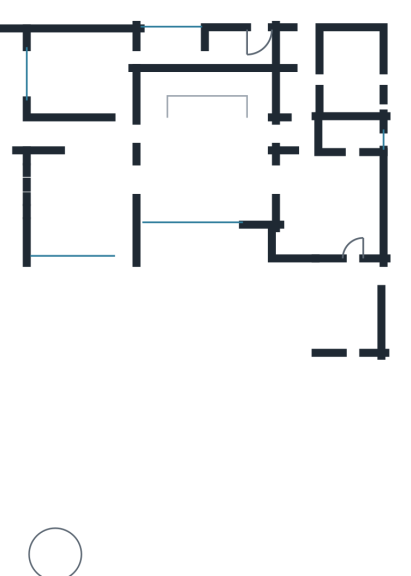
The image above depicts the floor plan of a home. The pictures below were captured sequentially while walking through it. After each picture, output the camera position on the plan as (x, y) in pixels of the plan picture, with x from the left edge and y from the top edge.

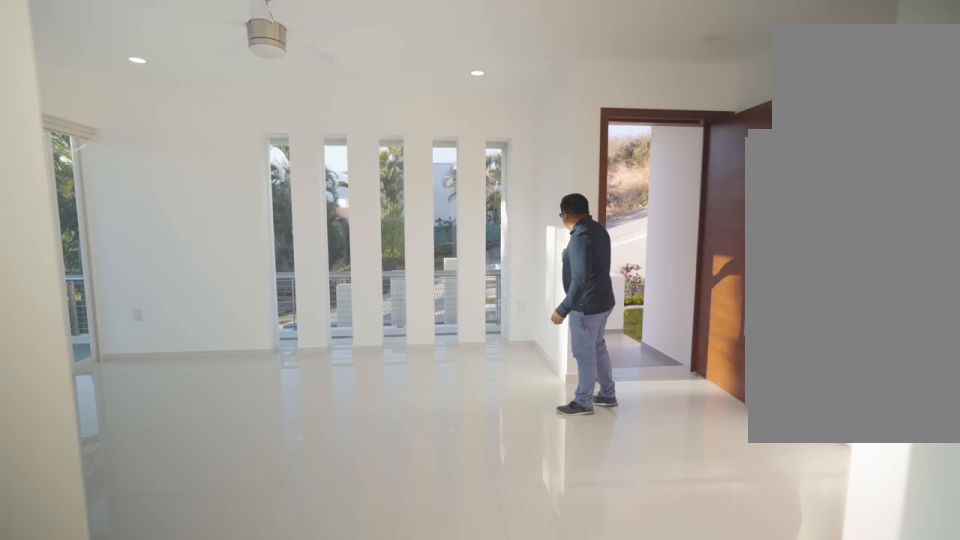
(147, 185)
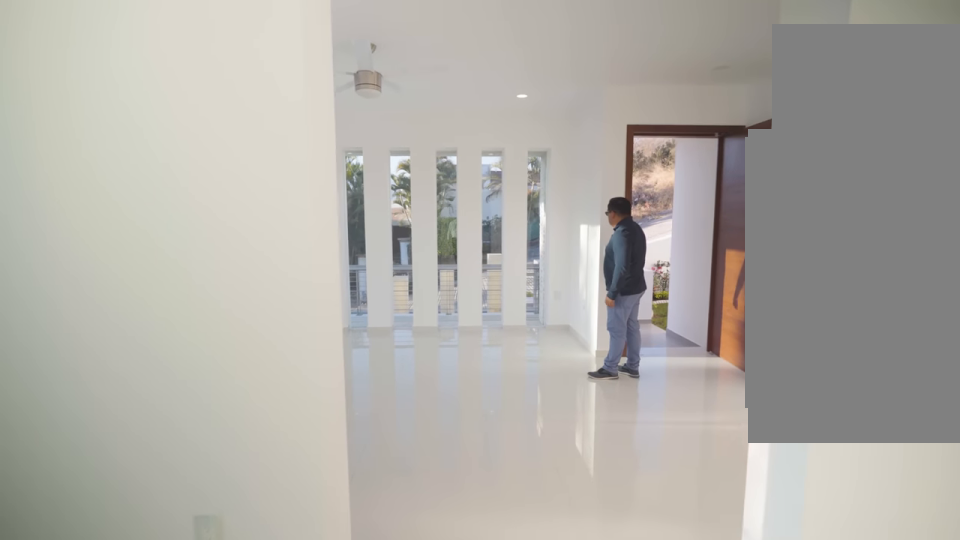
(183, 185)
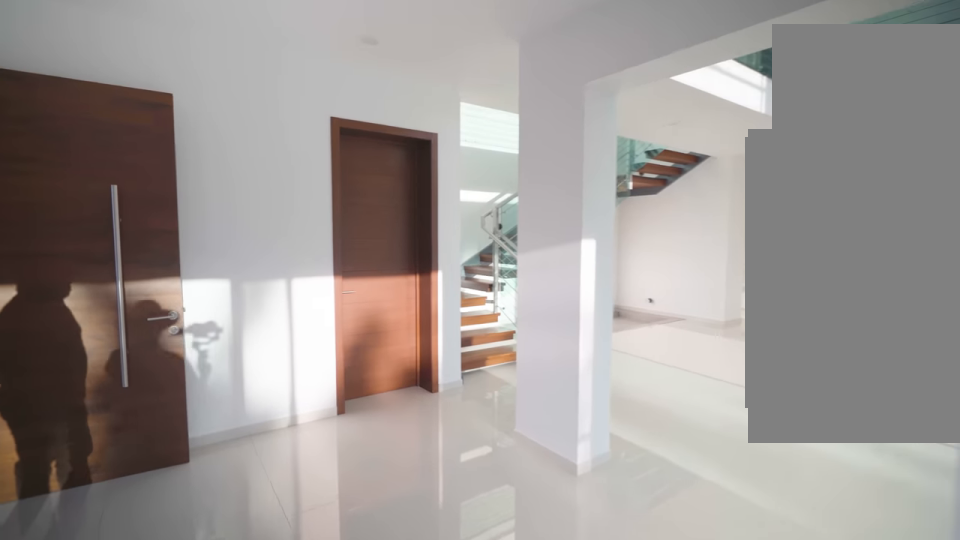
(117, 154)
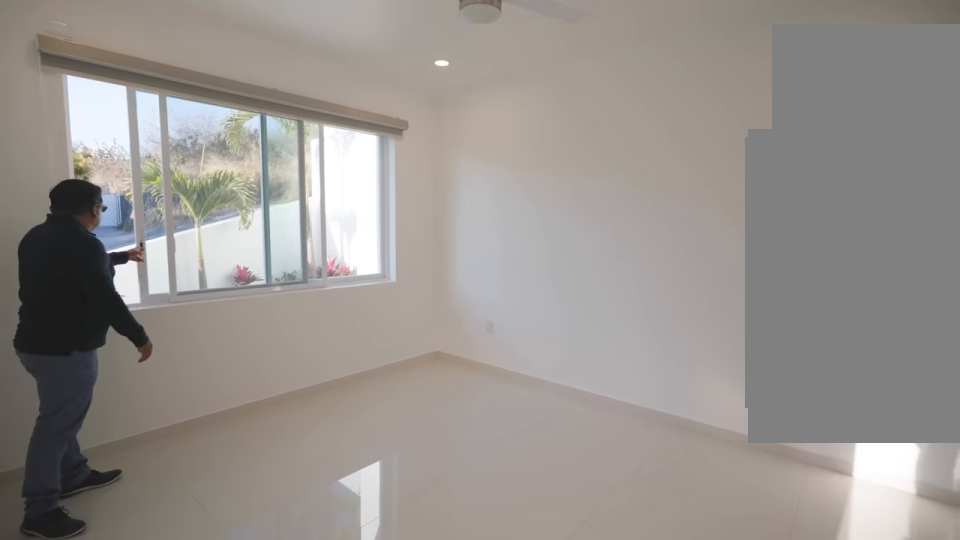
(120, 95)
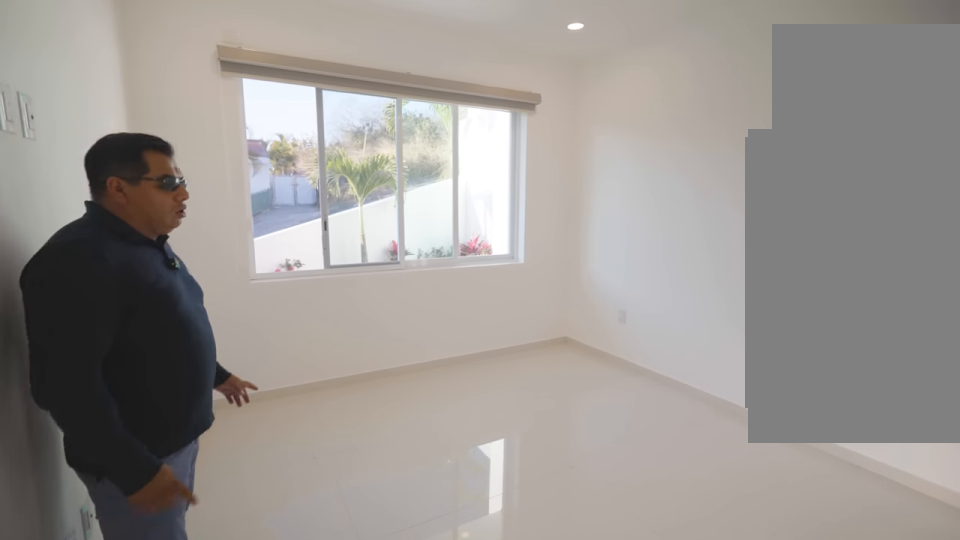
(121, 95)
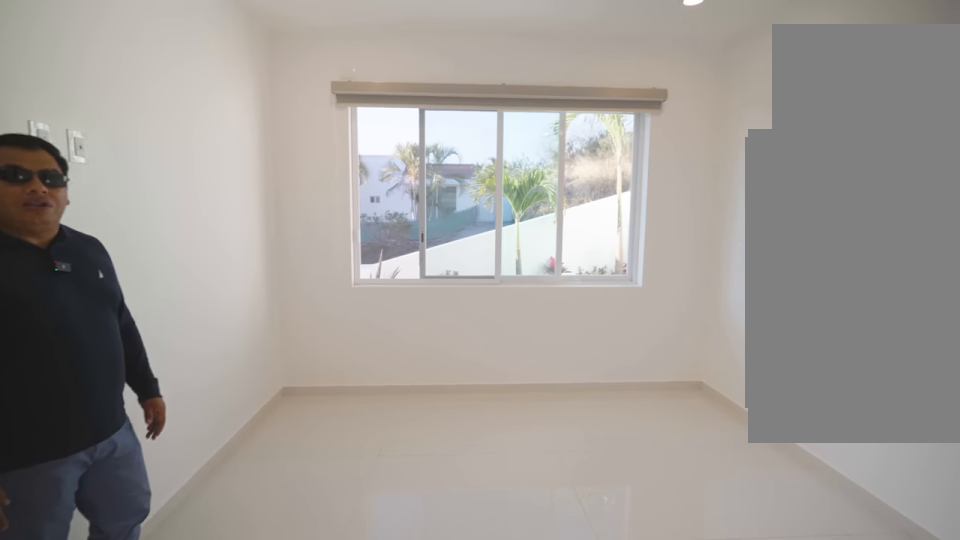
(119, 79)
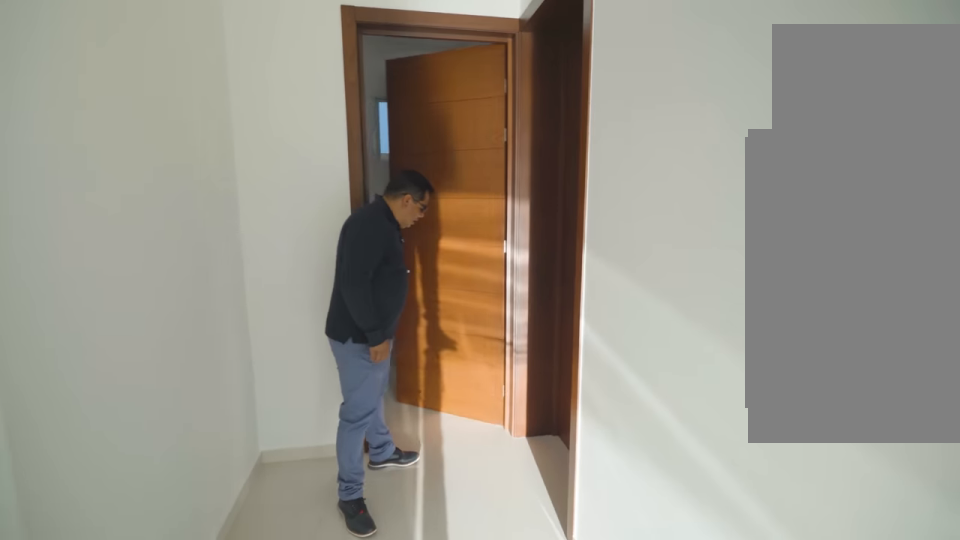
(301, 114)
